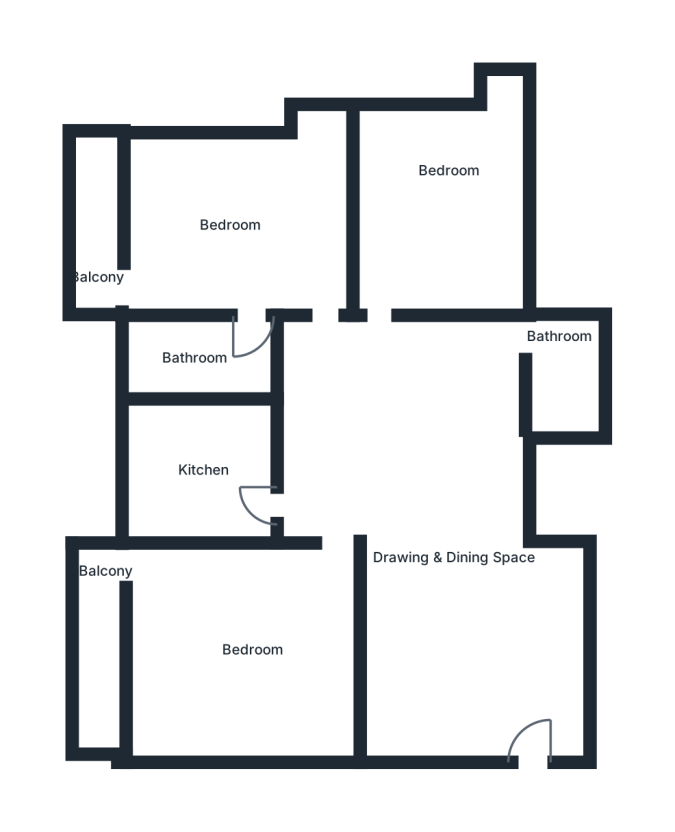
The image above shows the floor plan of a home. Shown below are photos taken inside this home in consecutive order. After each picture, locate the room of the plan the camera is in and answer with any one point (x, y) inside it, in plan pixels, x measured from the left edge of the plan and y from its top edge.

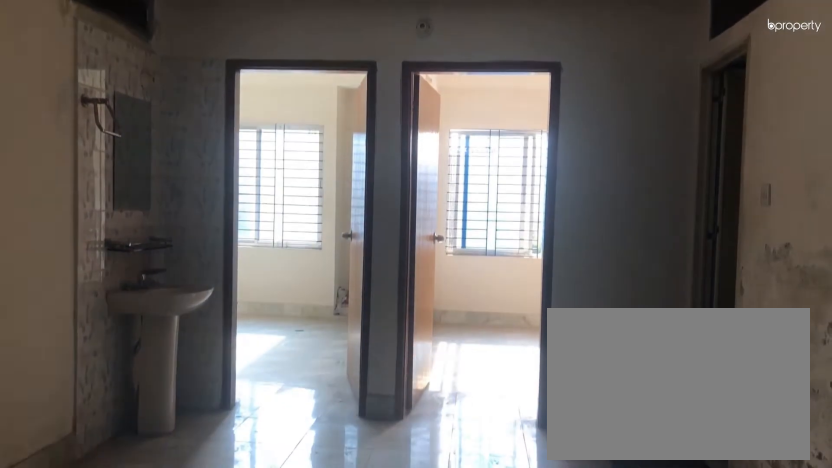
(448, 551)
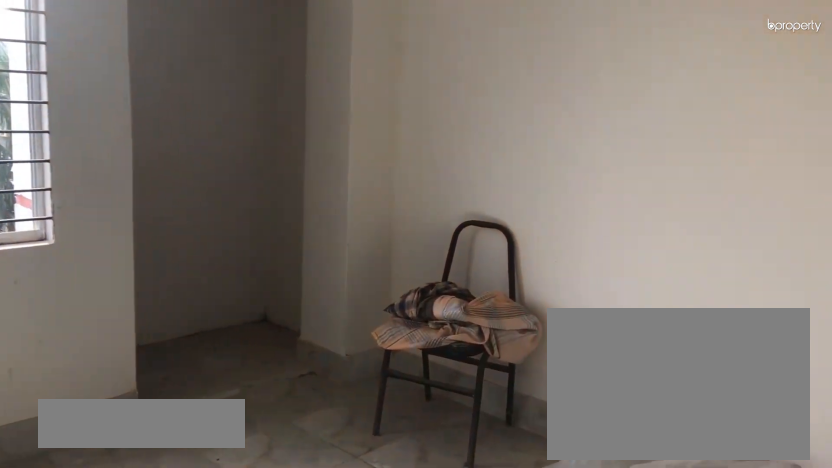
(431, 214)
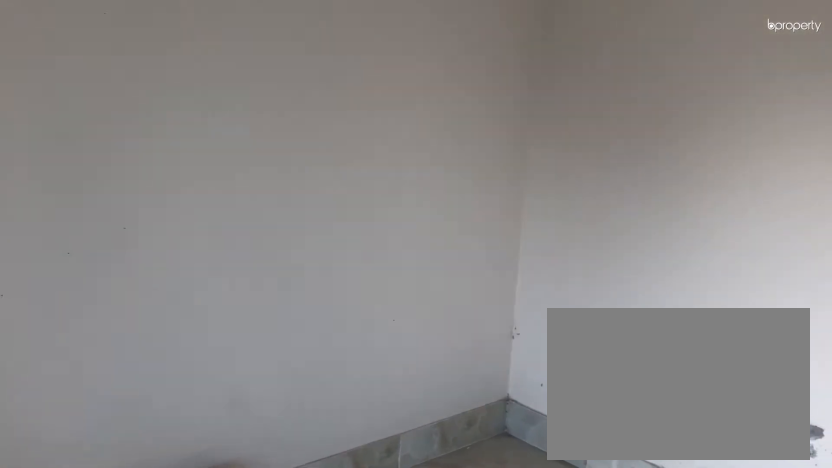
(431, 214)
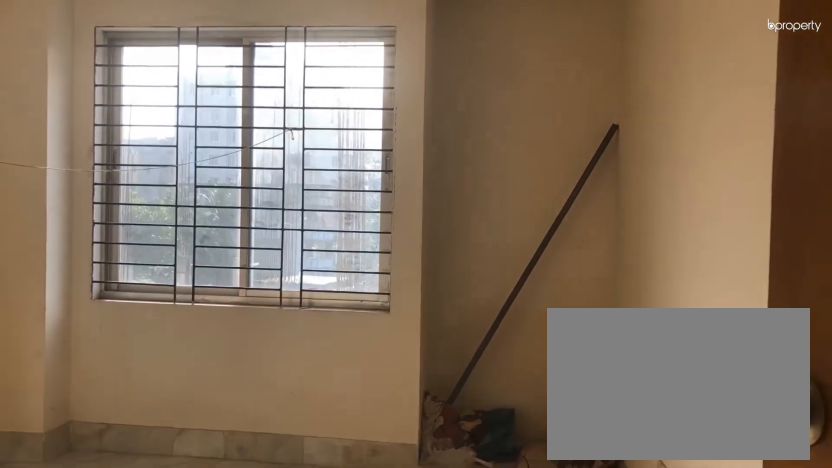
(220, 225)
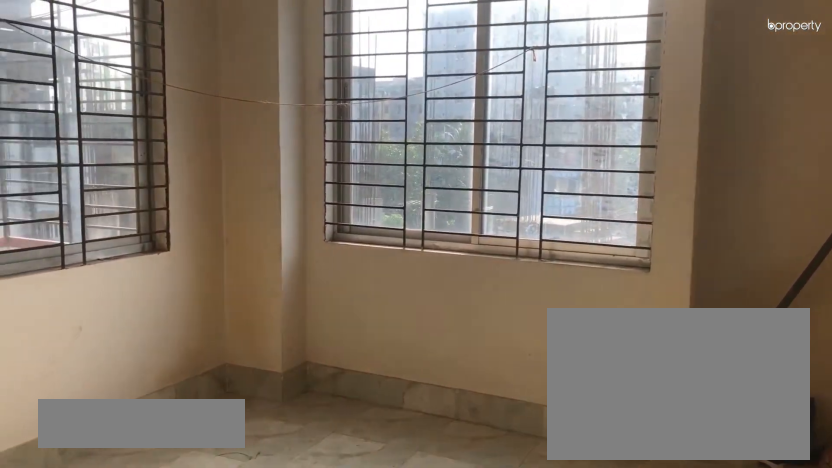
(220, 225)
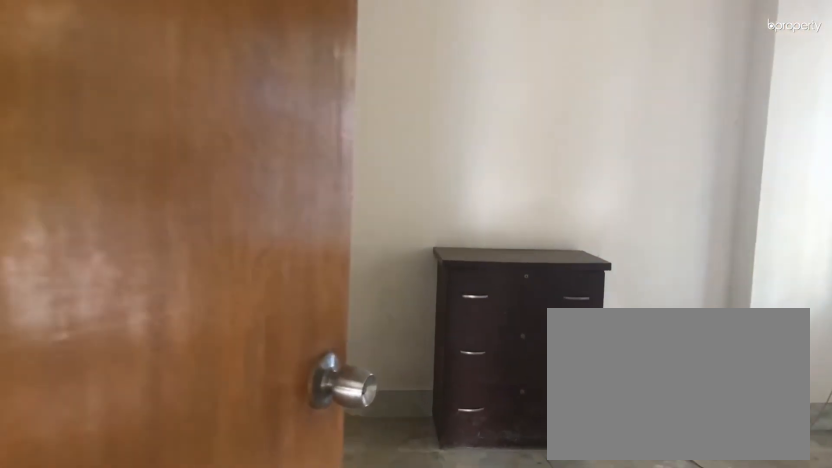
(237, 639)
